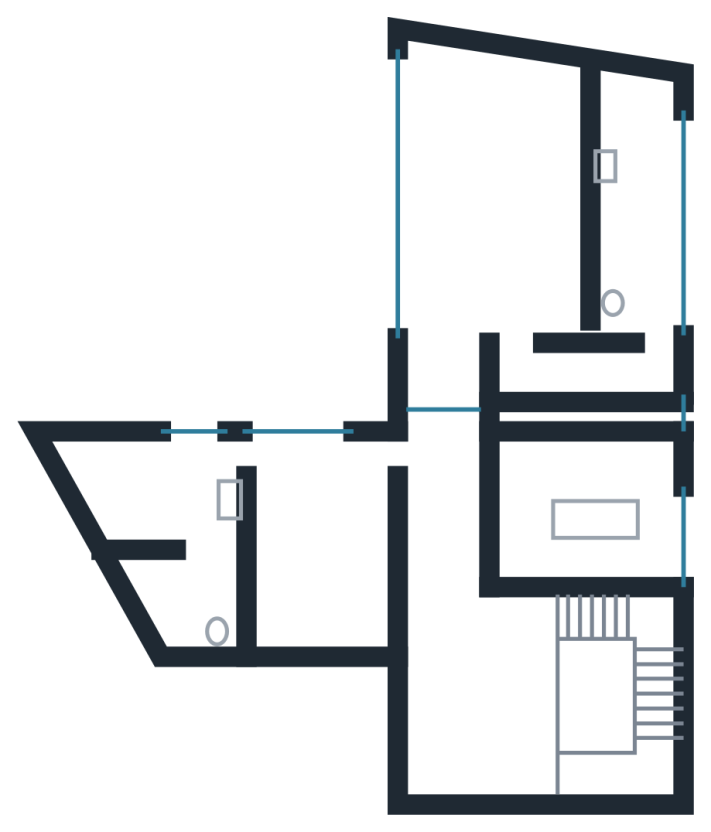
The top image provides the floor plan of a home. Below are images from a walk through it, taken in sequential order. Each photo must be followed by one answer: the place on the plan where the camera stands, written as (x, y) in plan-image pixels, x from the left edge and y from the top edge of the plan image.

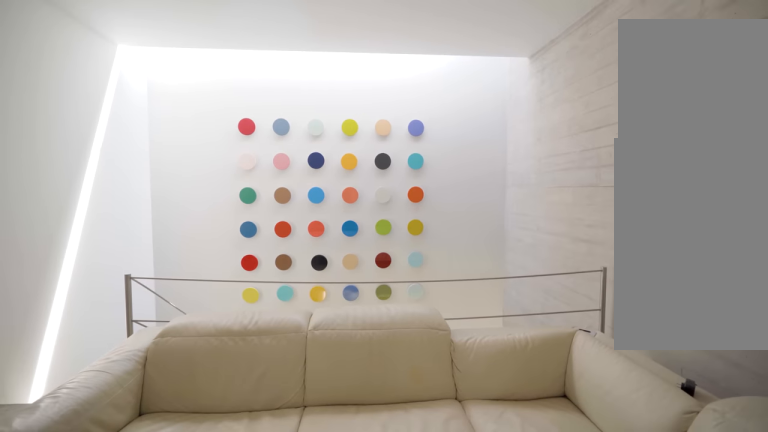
(464, 635)
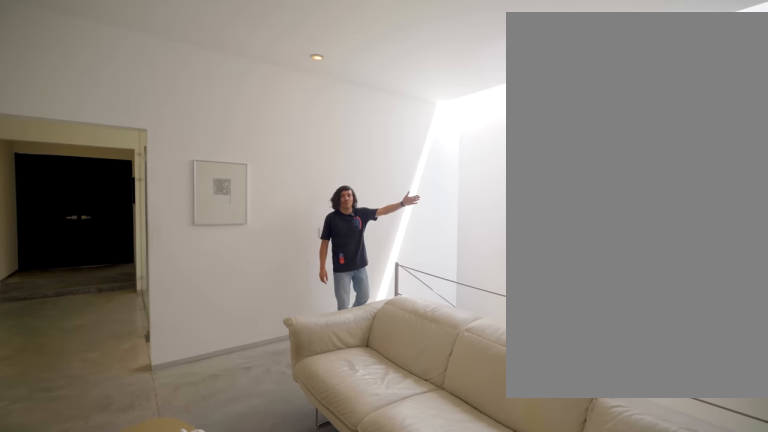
(463, 702)
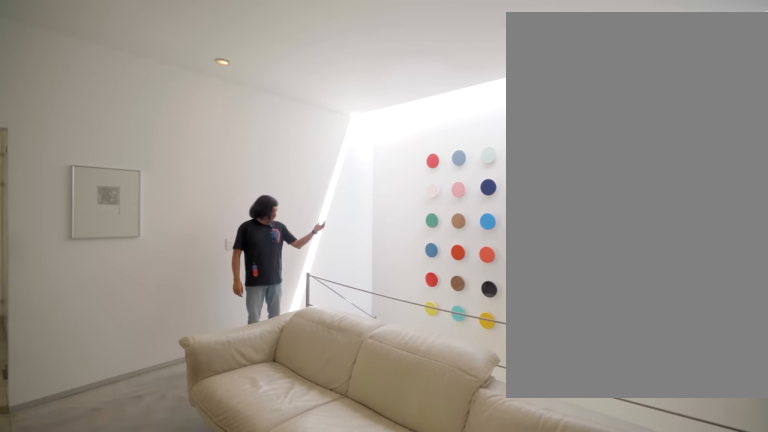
(463, 702)
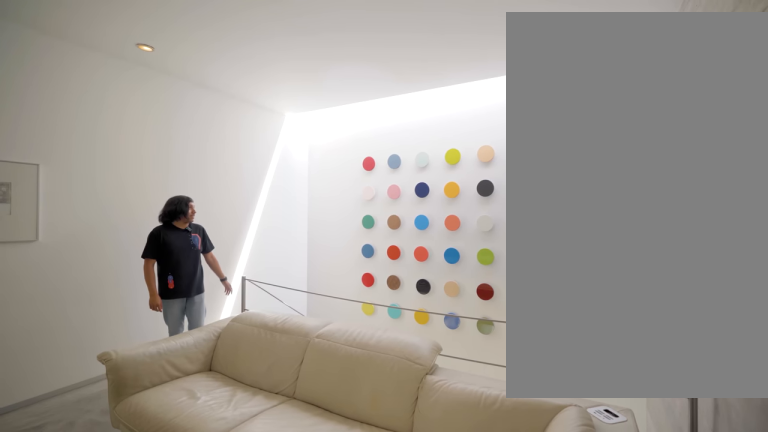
(463, 702)
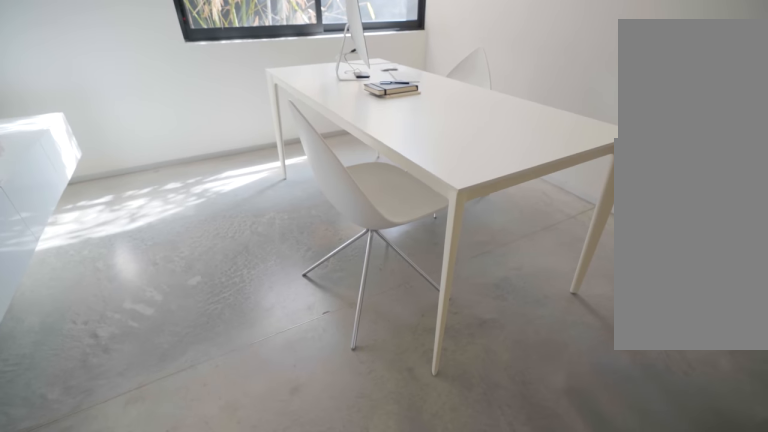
(523, 493)
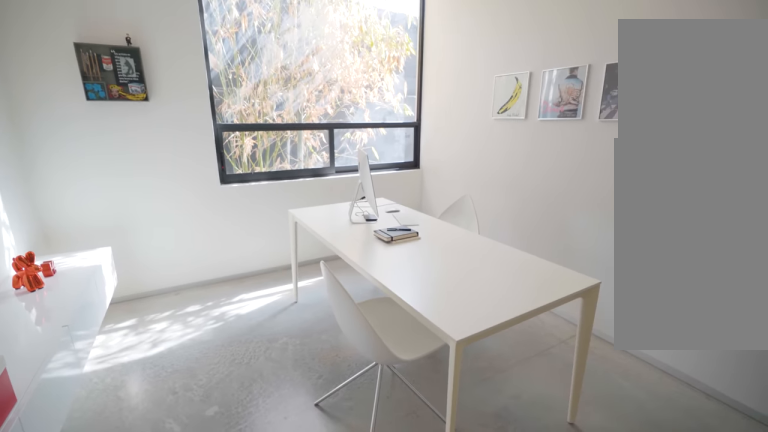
(526, 473)
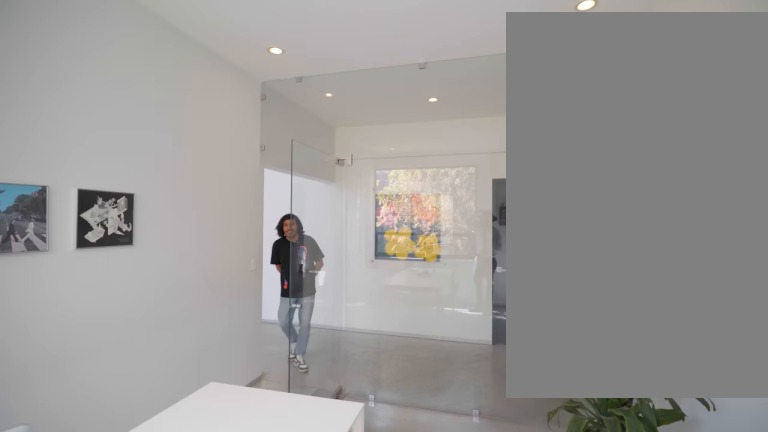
(603, 478)
